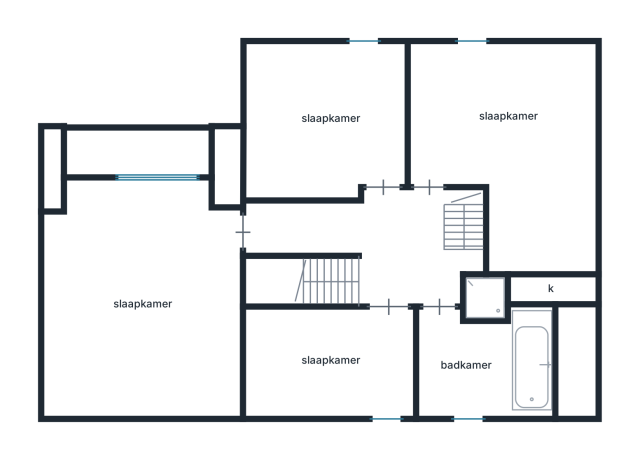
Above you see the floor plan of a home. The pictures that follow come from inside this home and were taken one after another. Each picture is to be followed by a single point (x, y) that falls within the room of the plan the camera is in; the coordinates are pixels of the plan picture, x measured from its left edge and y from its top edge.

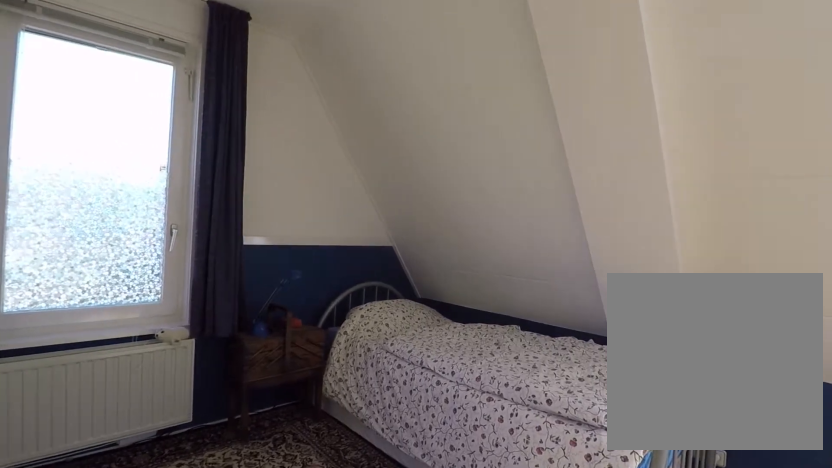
(501, 158)
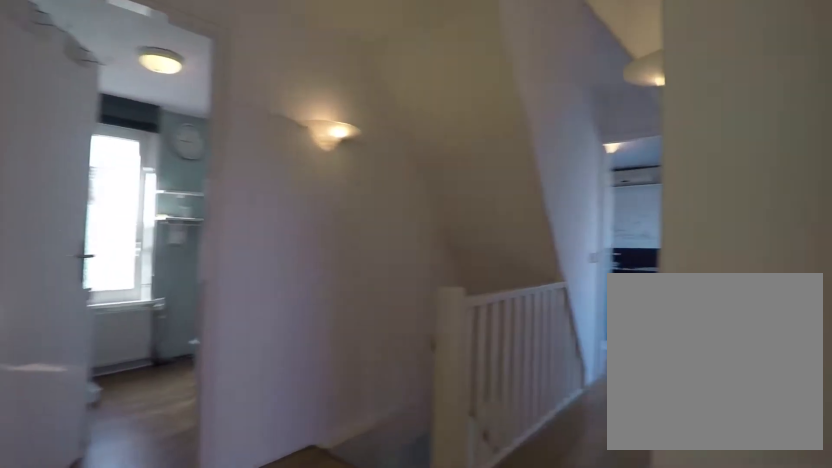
(376, 243)
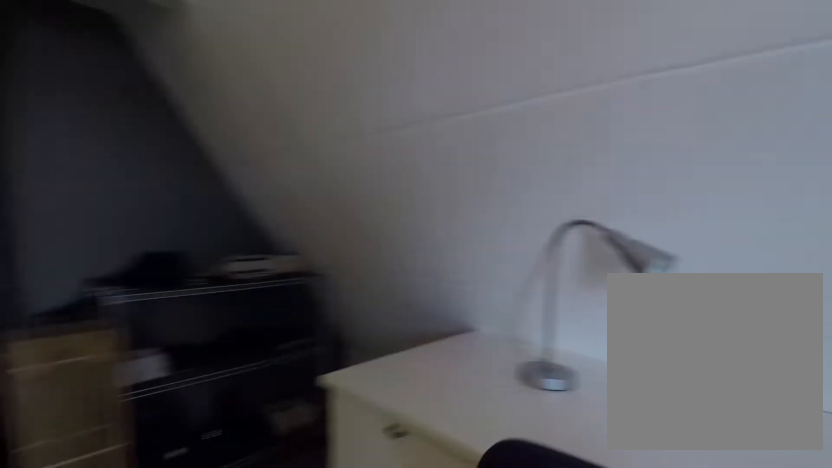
(325, 122)
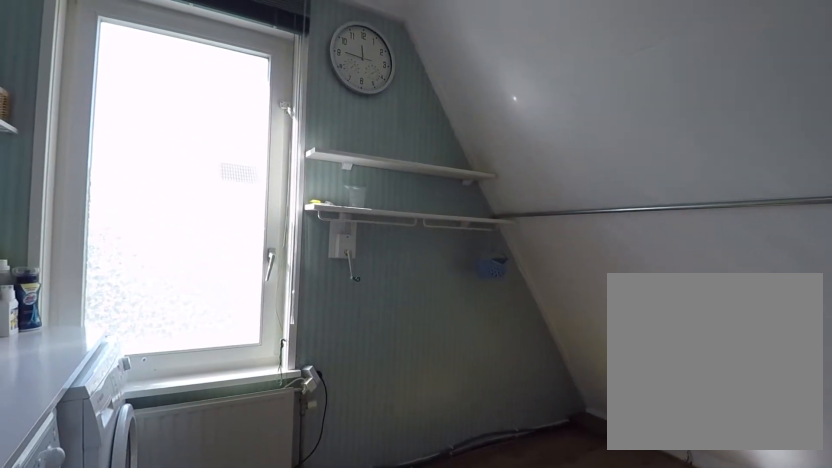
(331, 363)
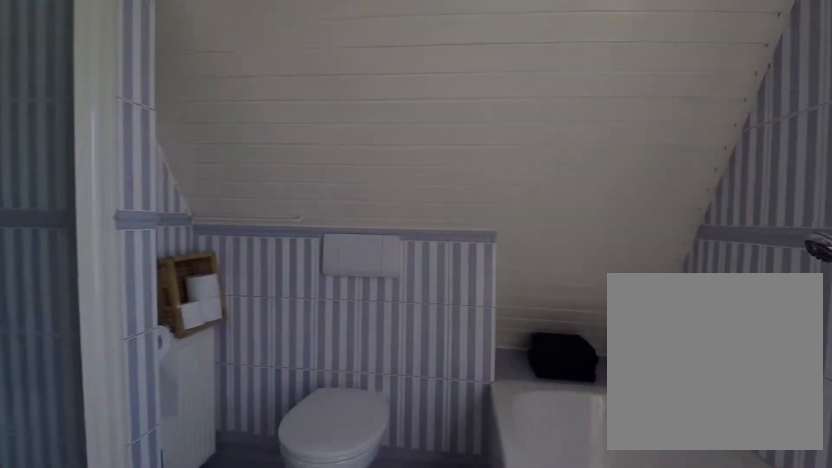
(486, 356)
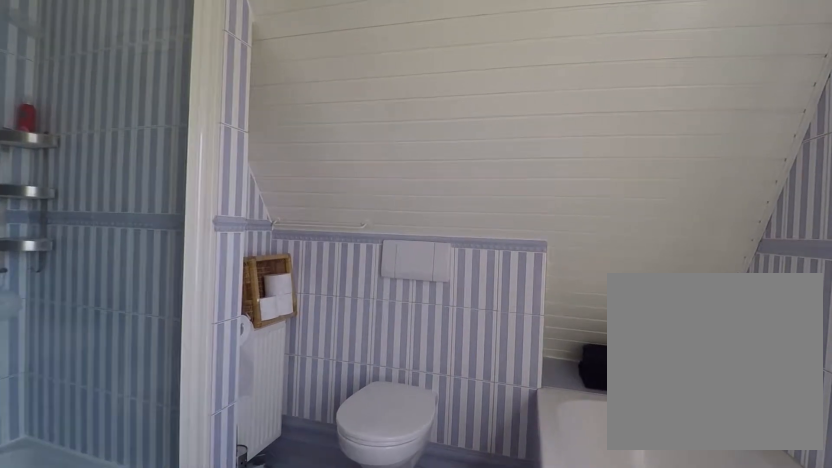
(486, 356)
